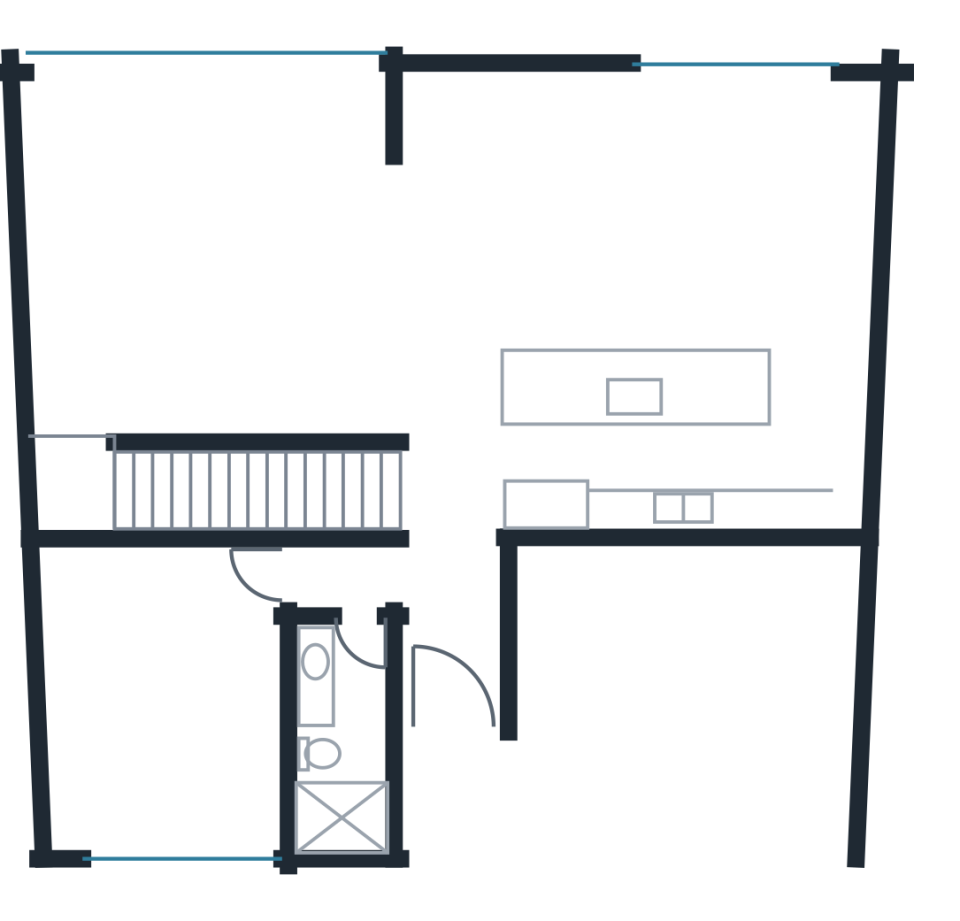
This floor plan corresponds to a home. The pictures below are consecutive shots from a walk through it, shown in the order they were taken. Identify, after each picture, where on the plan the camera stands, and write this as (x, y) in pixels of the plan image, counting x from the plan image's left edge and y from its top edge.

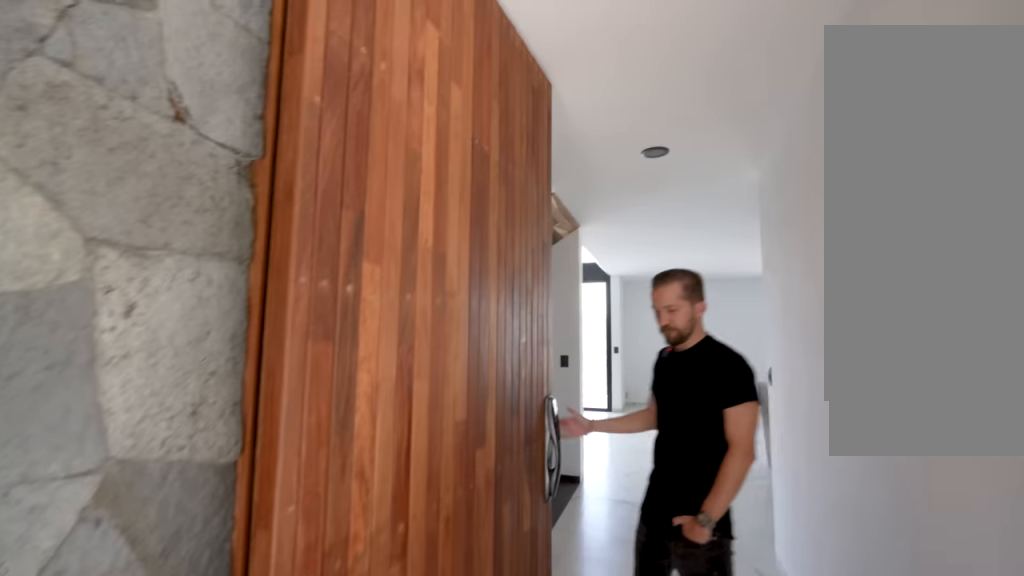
(447, 771)
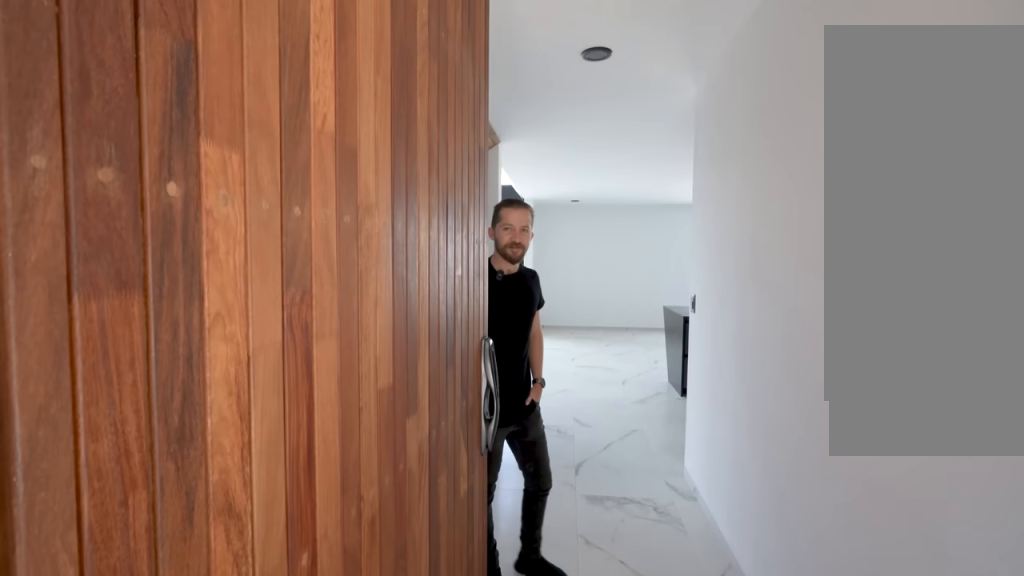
(444, 766)
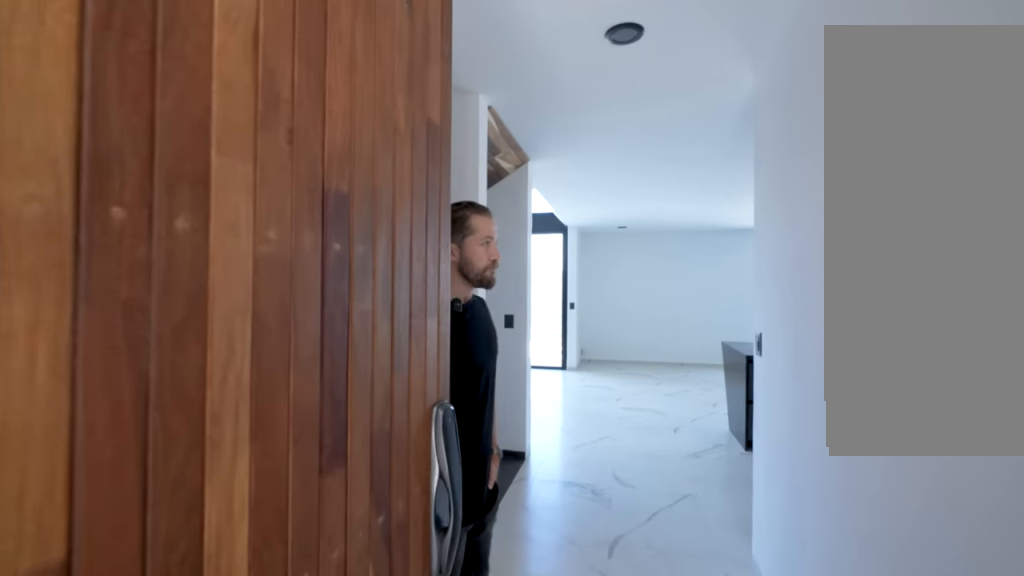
(437, 759)
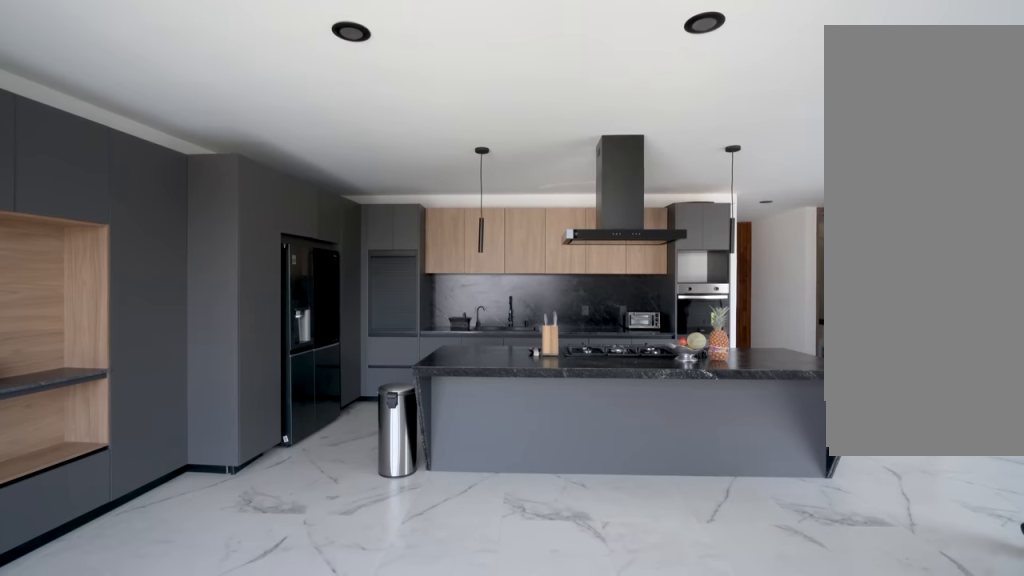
(712, 185)
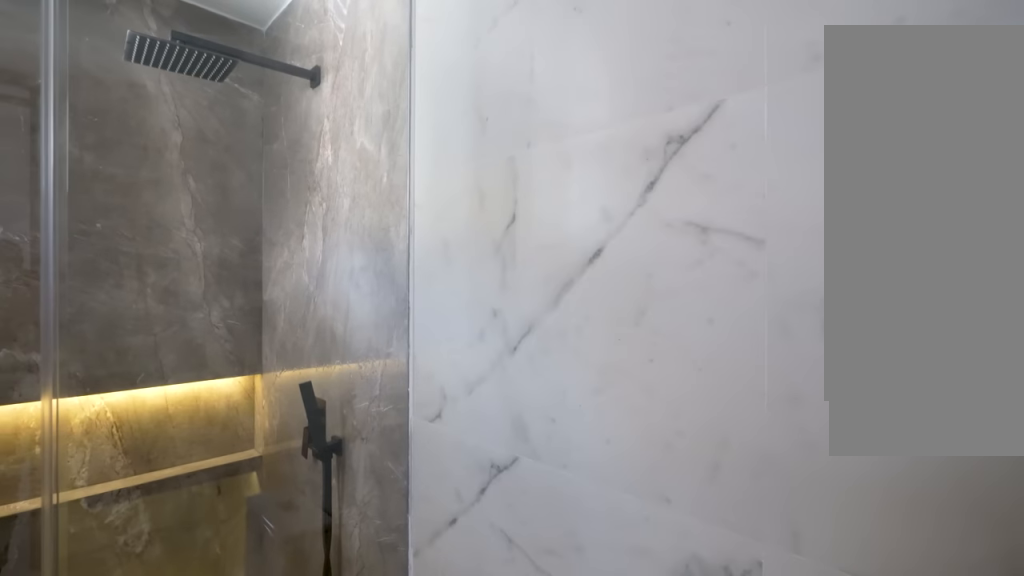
(353, 714)
